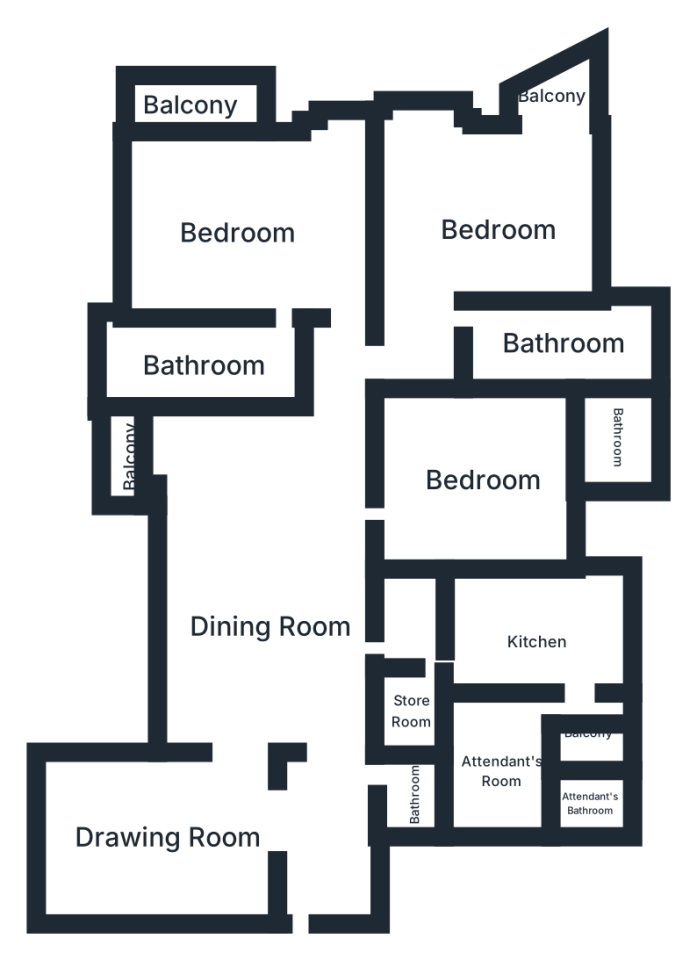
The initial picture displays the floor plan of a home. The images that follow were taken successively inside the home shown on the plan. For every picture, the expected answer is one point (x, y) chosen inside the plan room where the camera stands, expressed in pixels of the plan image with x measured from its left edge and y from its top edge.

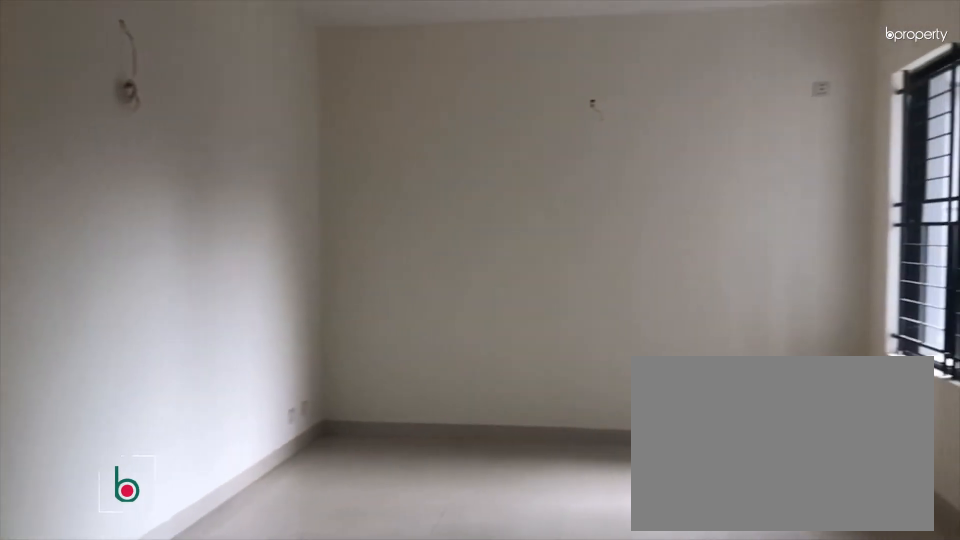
(175, 833)
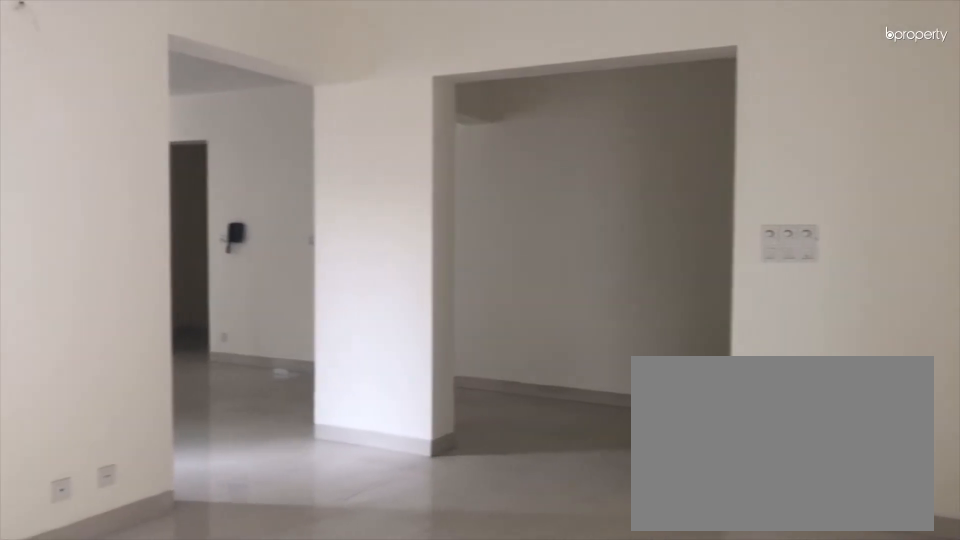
(176, 832)
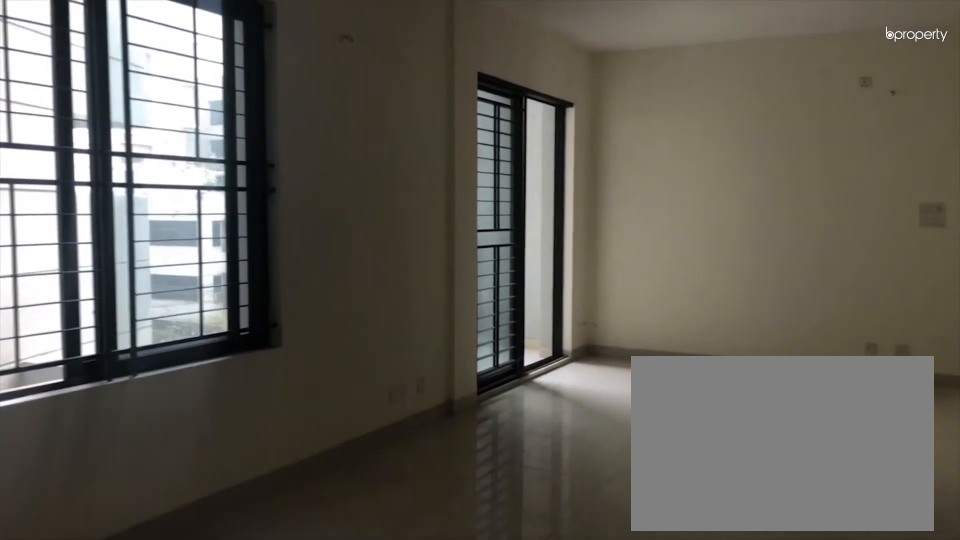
(273, 631)
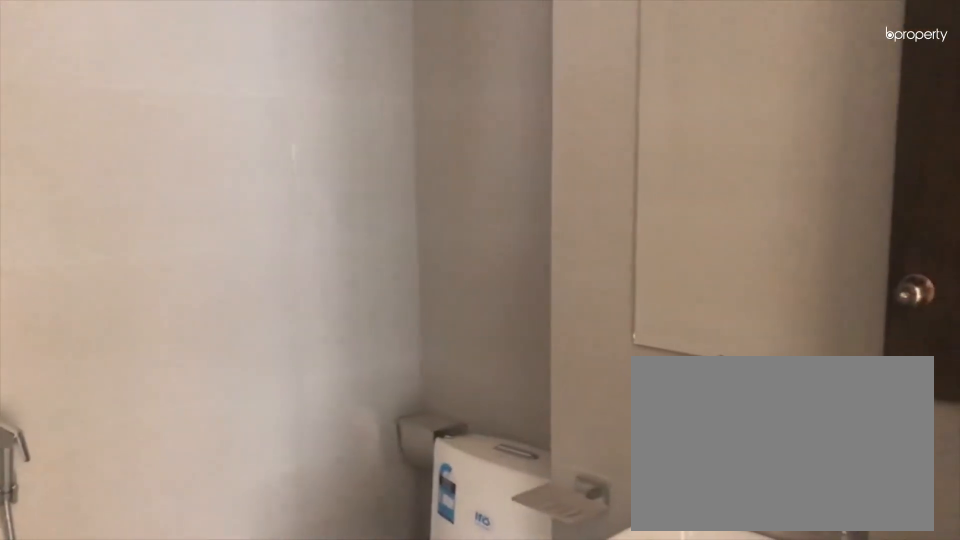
(416, 792)
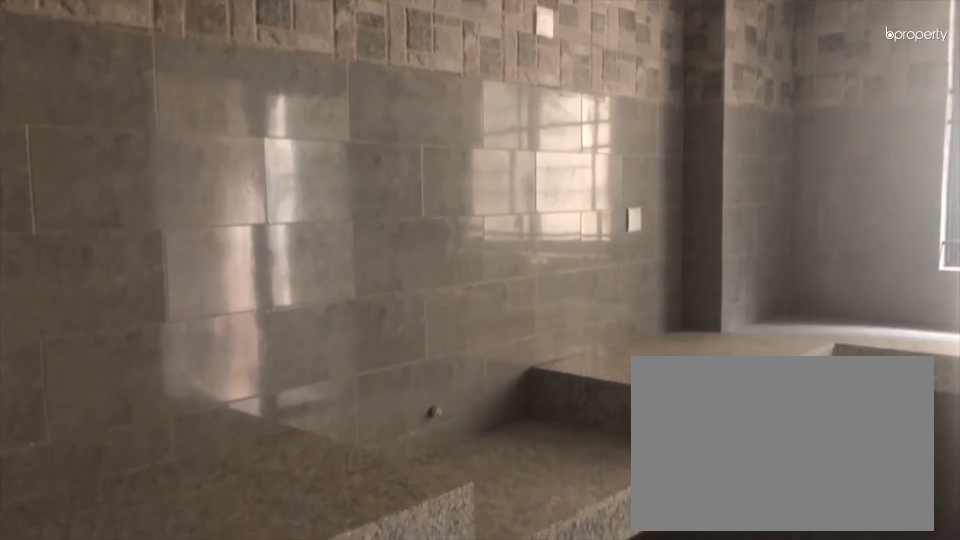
(544, 645)
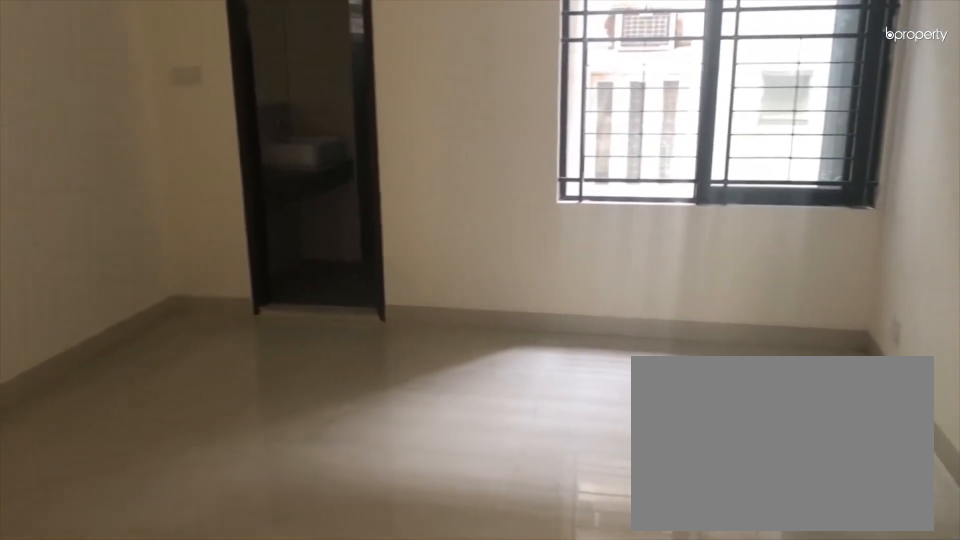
(481, 475)
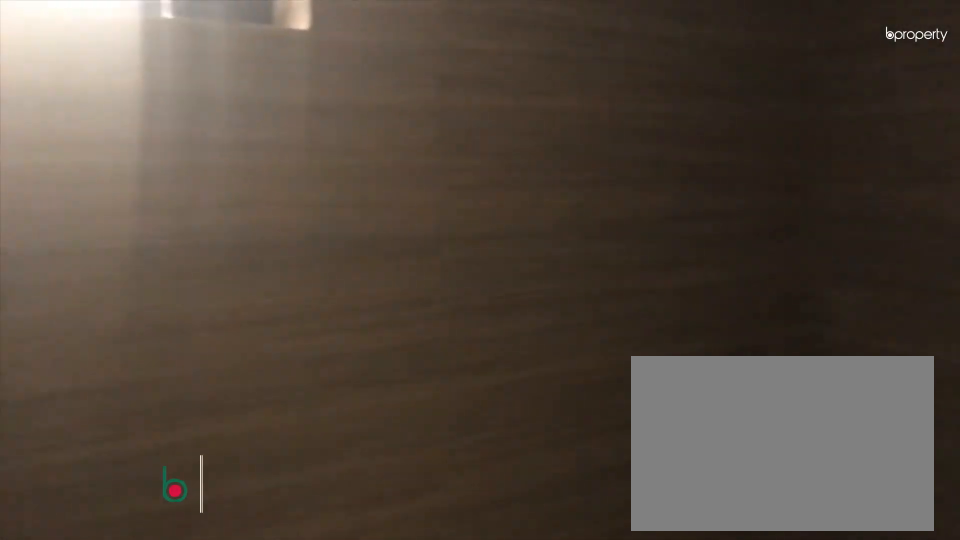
(617, 438)
